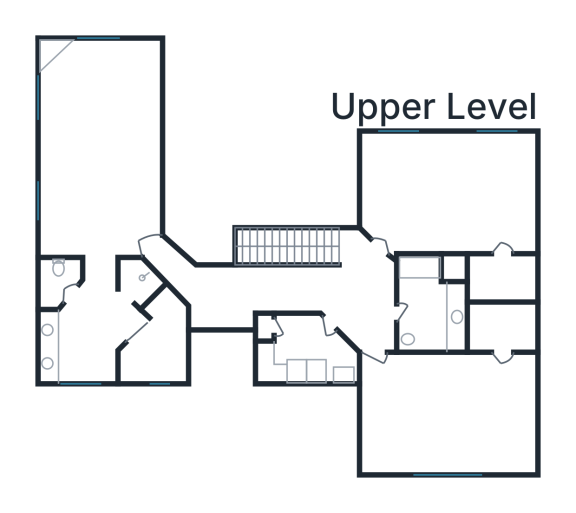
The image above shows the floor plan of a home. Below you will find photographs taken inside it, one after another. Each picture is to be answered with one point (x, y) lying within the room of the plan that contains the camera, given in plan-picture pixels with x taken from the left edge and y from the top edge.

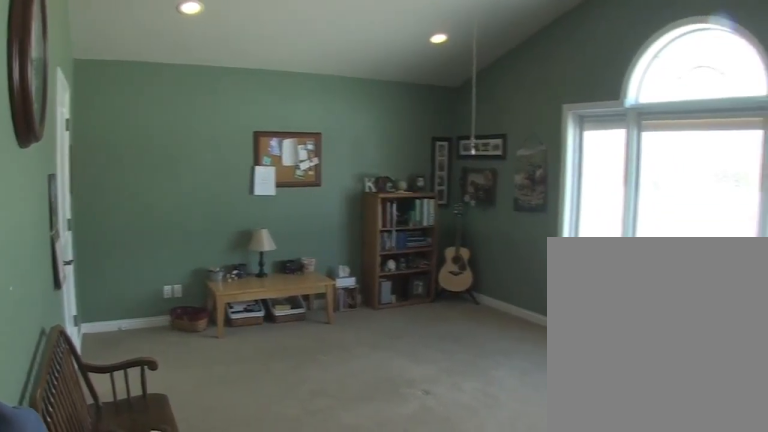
(445, 412)
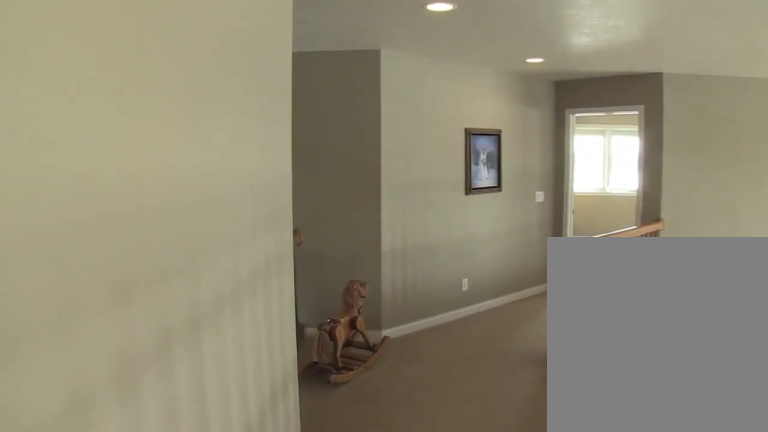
(234, 289)
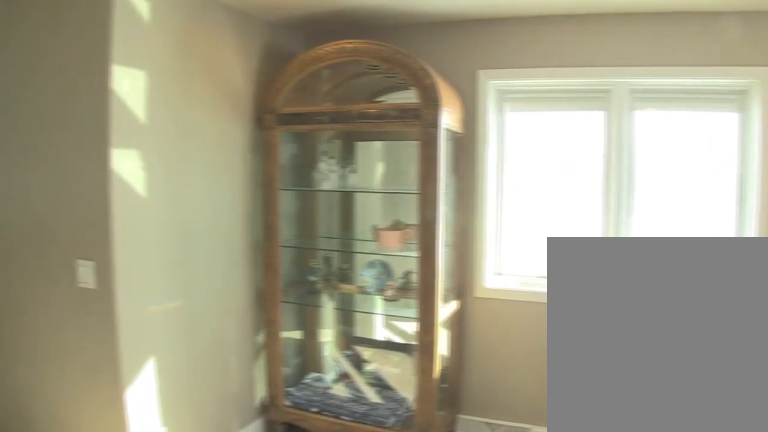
(102, 149)
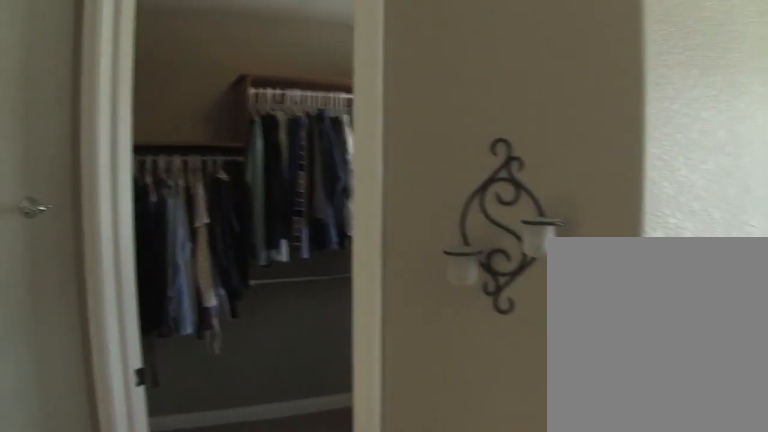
(90, 328)
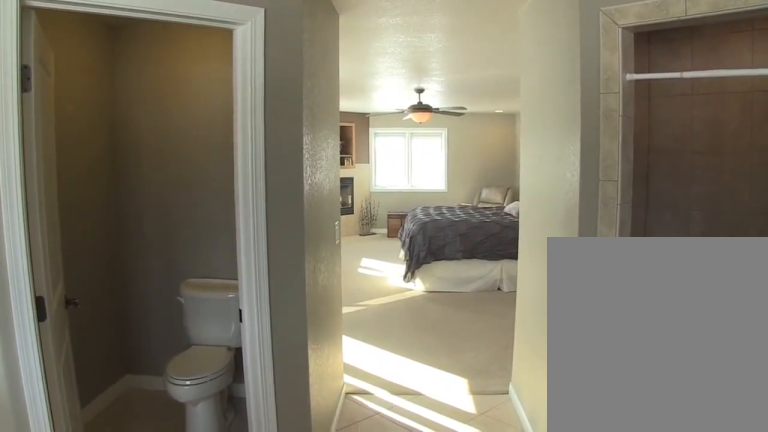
(90, 328)
